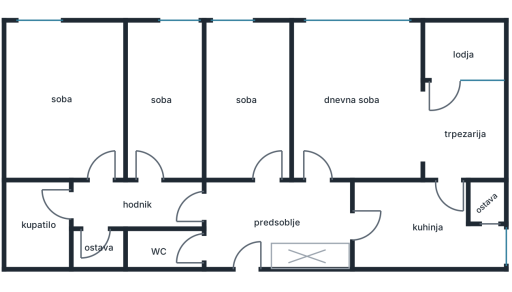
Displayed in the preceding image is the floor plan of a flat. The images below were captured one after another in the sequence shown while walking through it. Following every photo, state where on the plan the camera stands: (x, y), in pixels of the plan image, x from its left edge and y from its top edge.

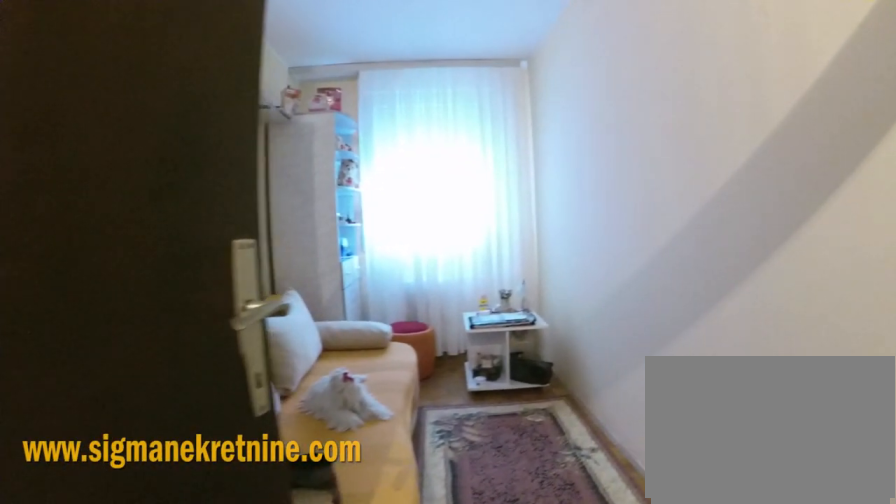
(173, 188)
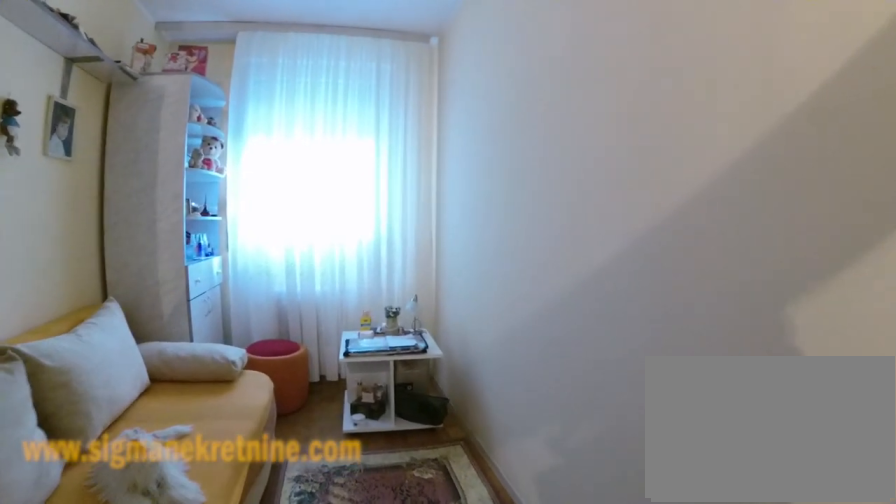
(174, 154)
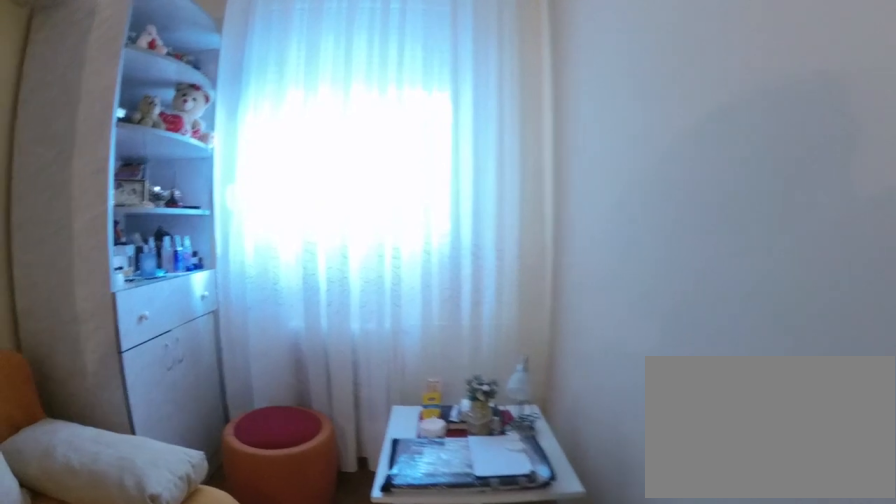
(173, 107)
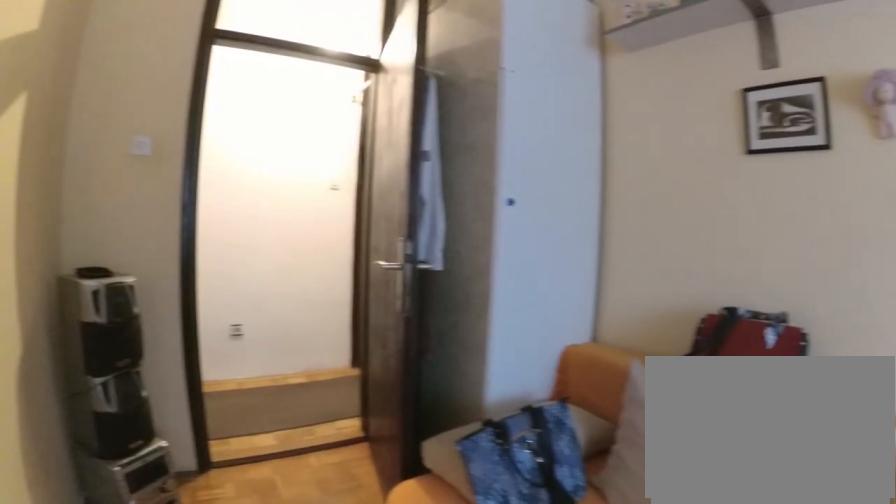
(163, 75)
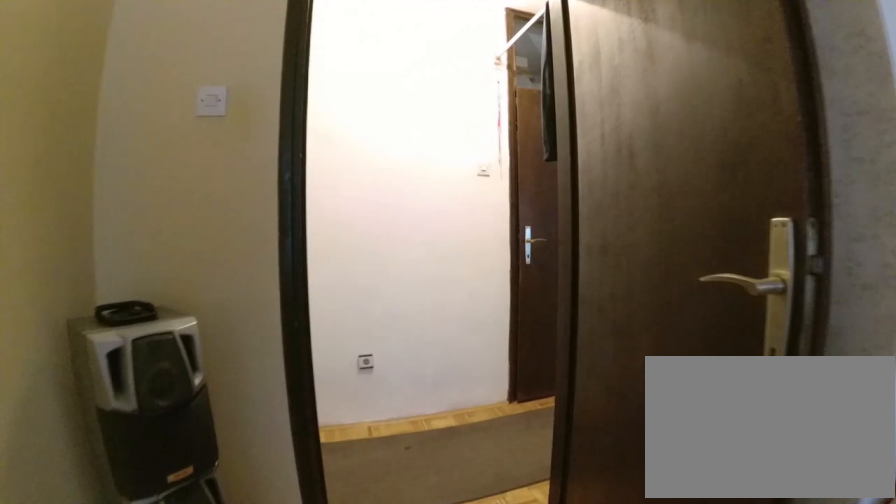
(158, 113)
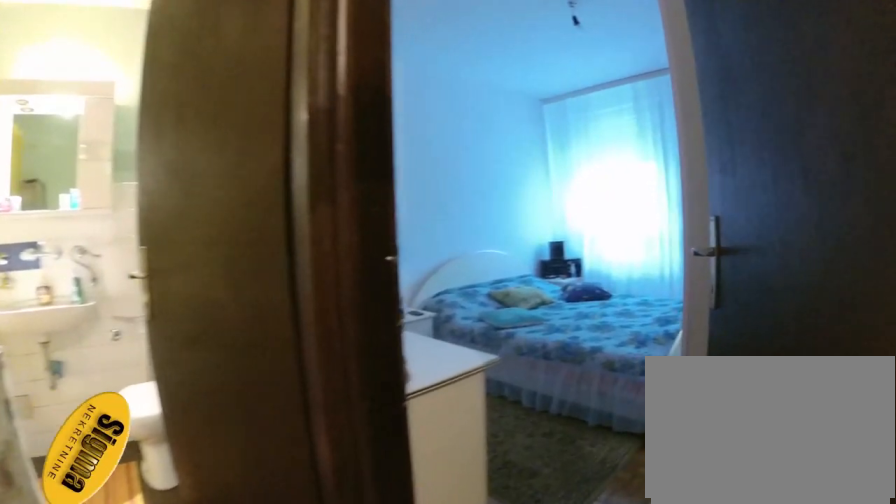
(112, 204)
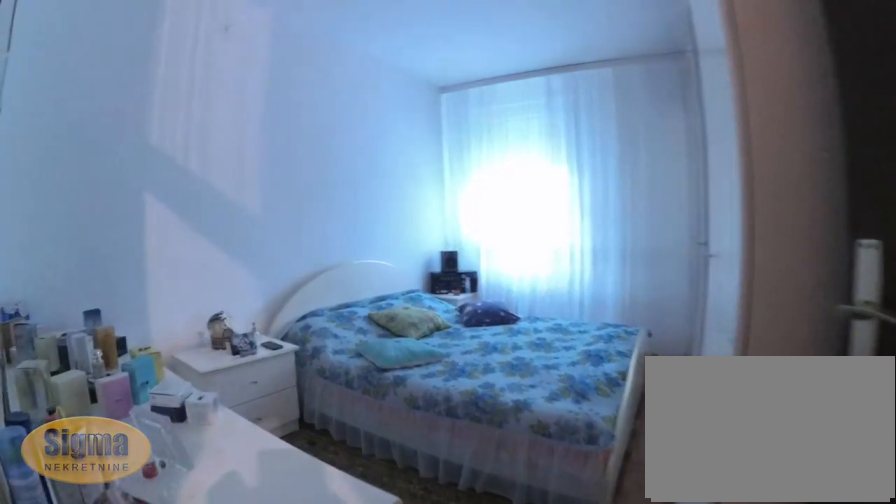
(106, 194)
